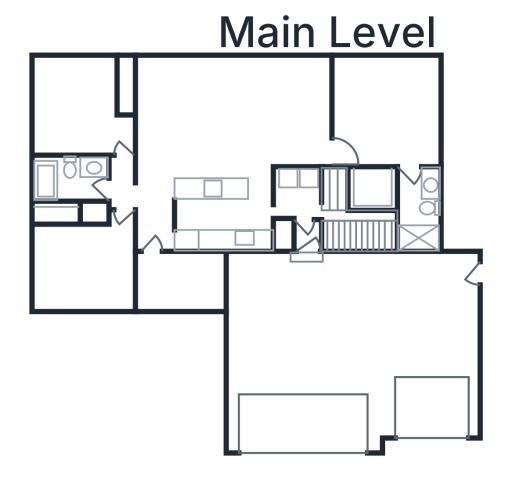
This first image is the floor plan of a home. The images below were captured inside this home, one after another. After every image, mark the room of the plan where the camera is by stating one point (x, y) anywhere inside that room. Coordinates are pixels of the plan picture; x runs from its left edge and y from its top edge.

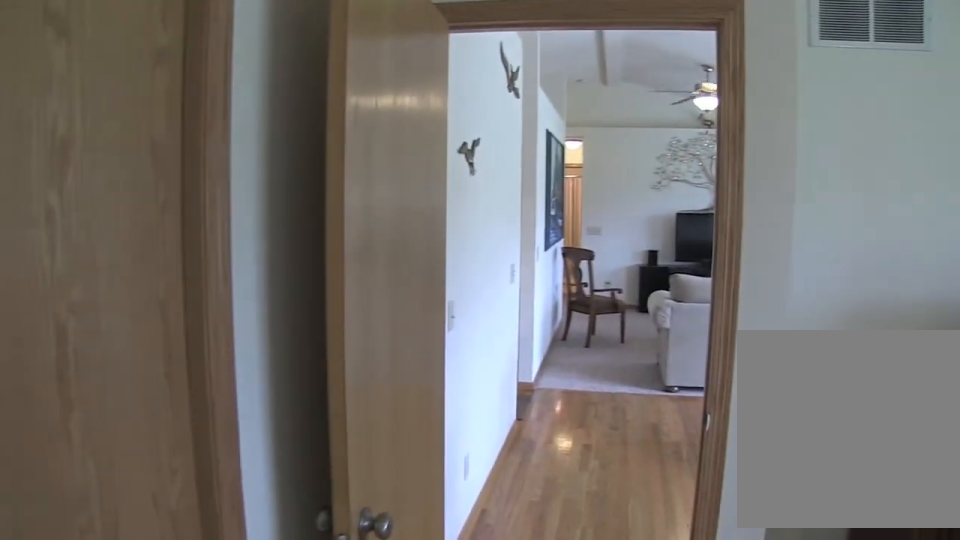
(385, 111)
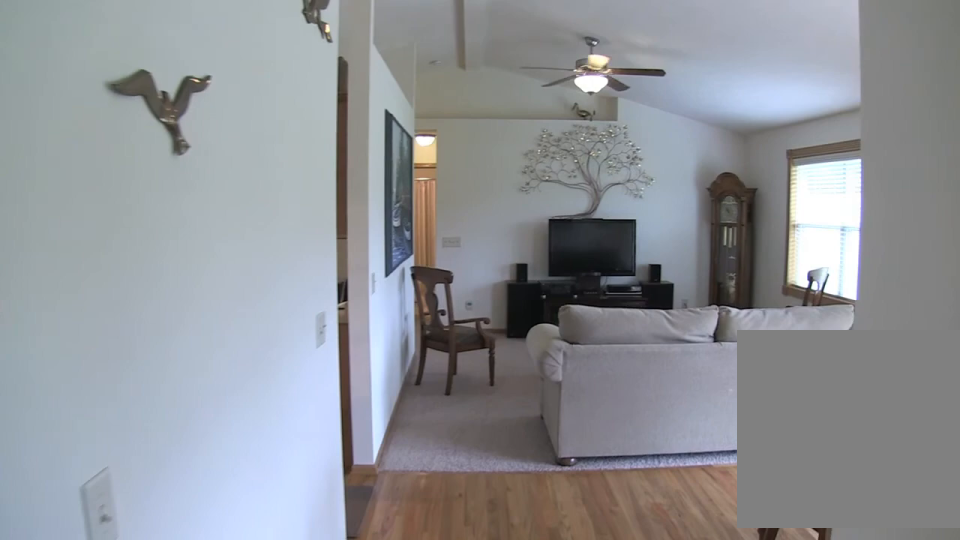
(300, 111)
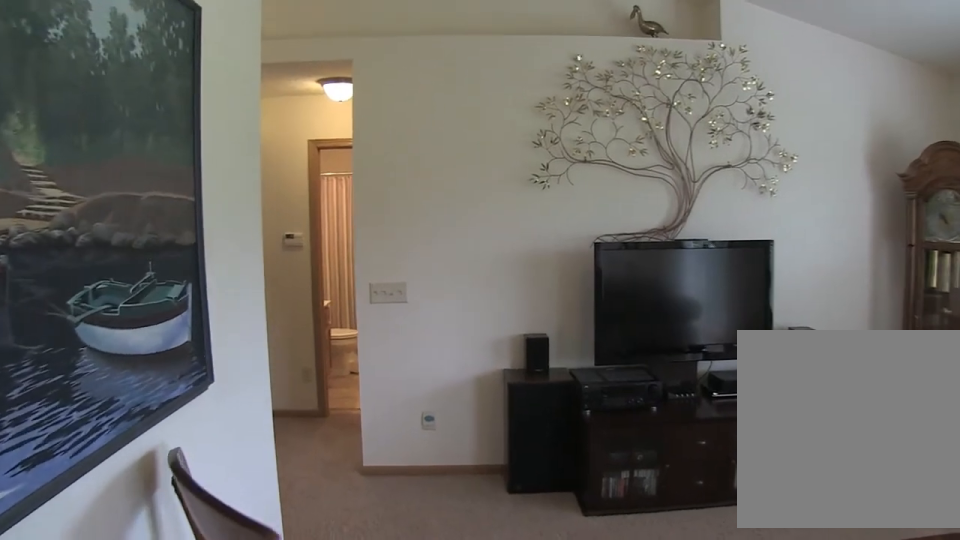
(206, 117)
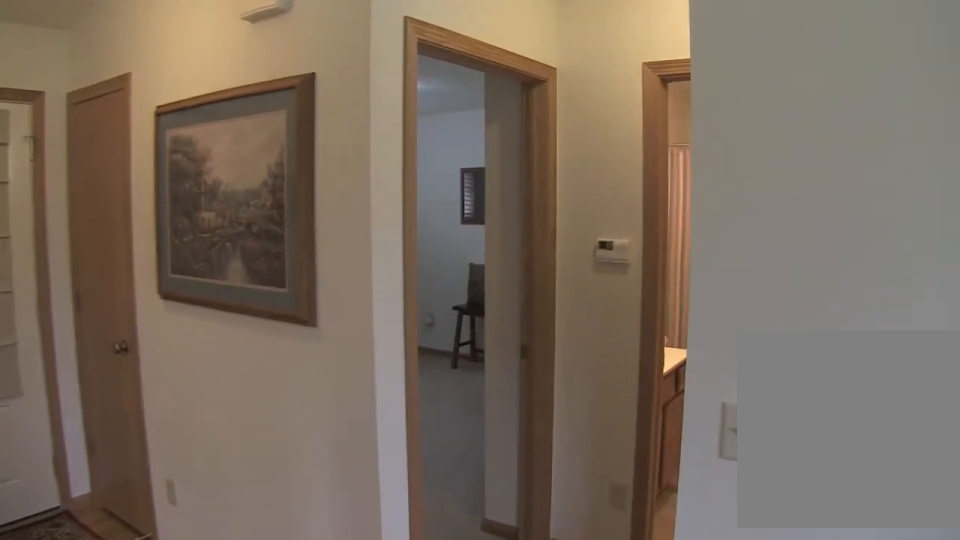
(206, 117)
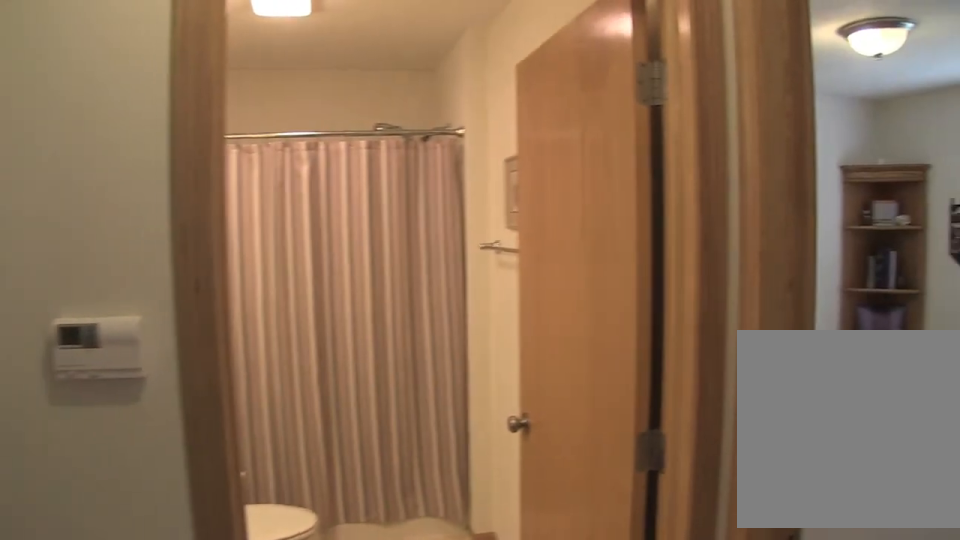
(122, 183)
